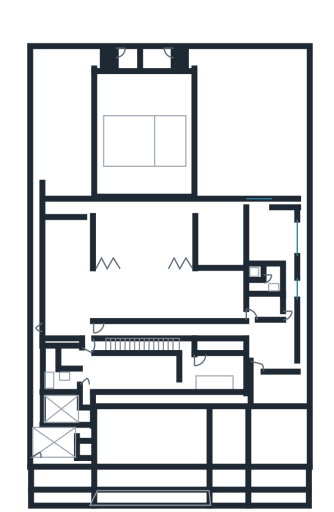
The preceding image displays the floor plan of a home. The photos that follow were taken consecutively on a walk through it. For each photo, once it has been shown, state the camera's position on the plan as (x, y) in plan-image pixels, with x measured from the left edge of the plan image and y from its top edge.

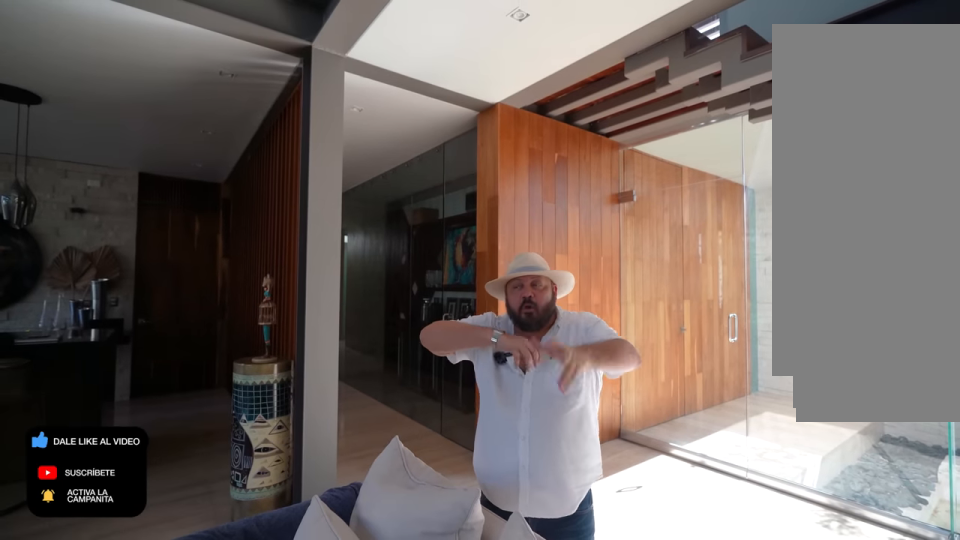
(188, 311)
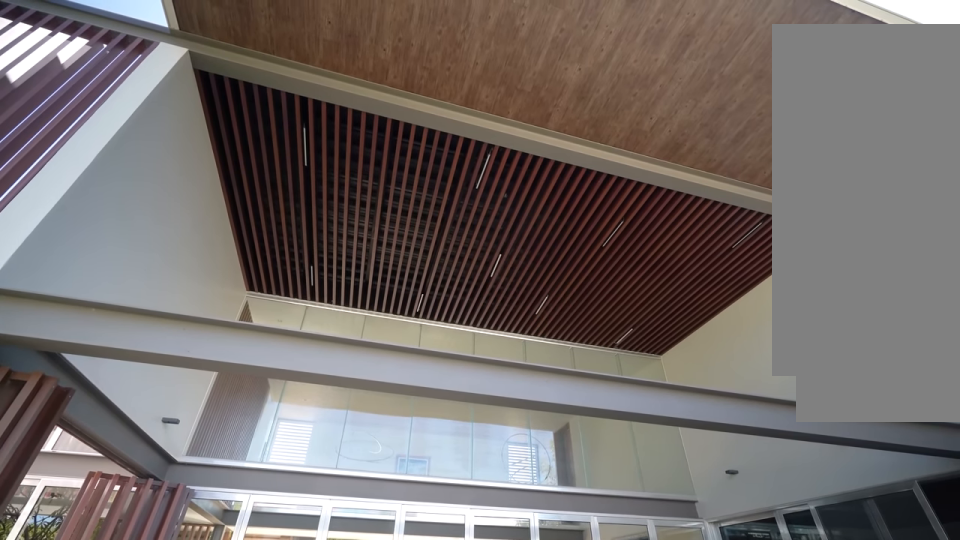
(180, 189)
